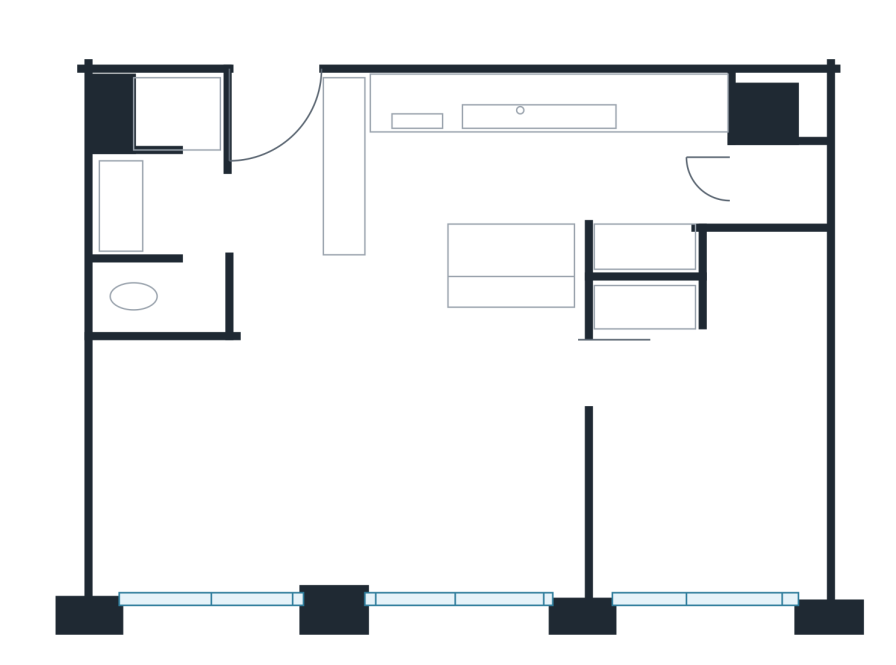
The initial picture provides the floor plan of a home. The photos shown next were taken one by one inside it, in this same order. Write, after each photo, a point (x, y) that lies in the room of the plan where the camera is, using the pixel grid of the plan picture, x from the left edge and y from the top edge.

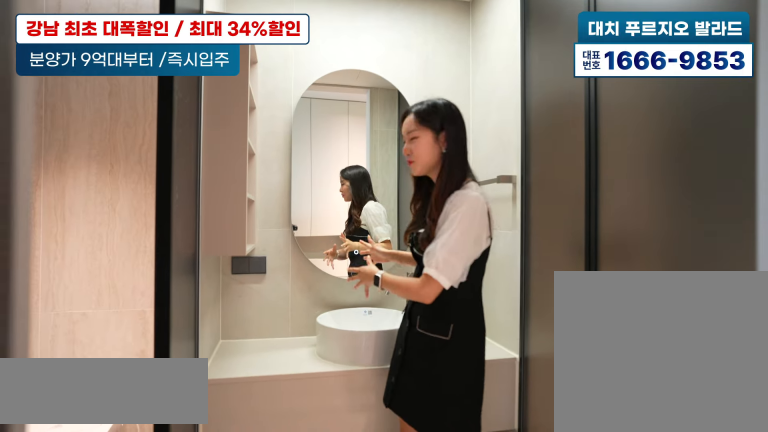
(178, 187)
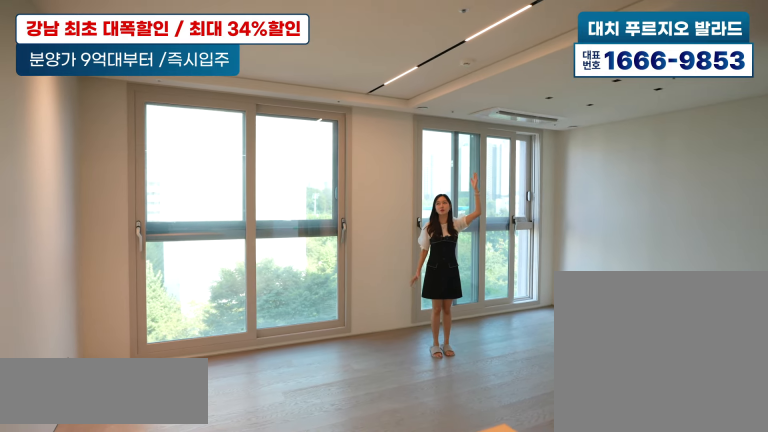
(303, 431)
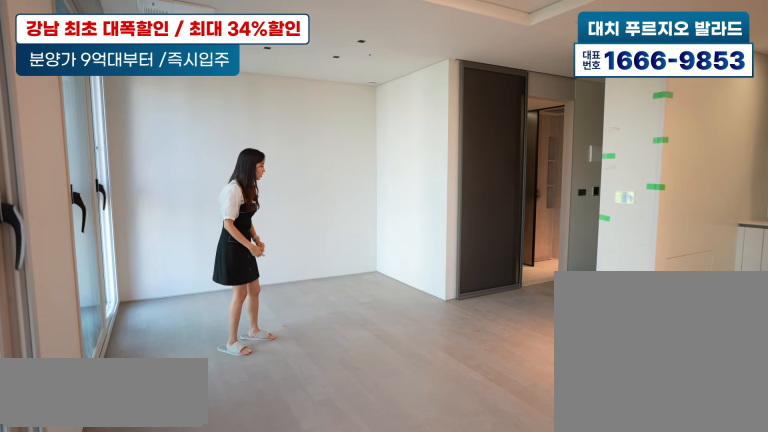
(303, 432)
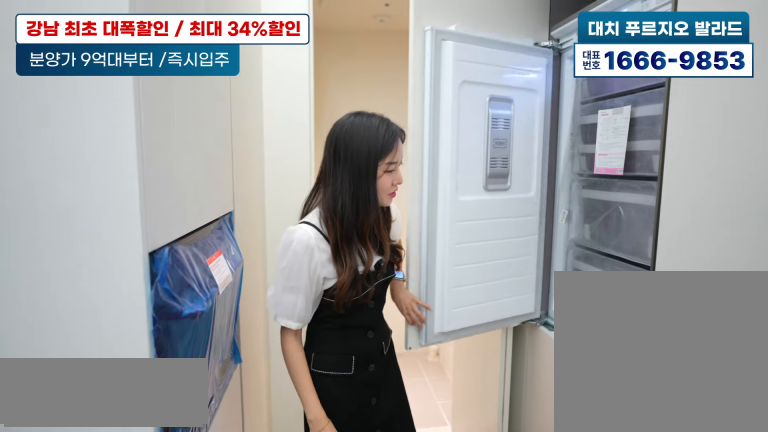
(569, 164)
